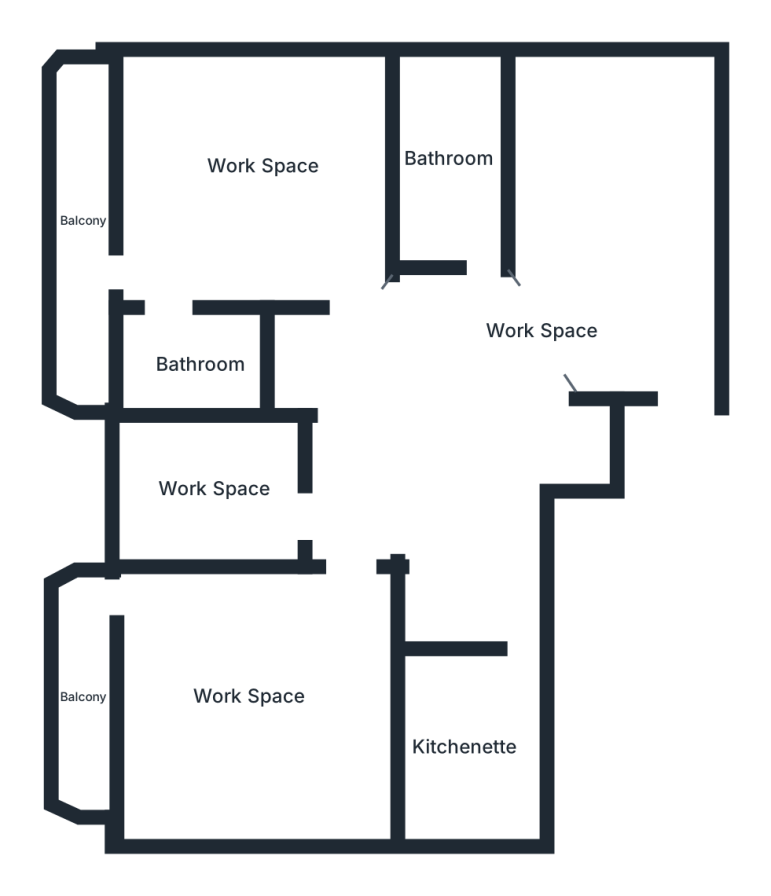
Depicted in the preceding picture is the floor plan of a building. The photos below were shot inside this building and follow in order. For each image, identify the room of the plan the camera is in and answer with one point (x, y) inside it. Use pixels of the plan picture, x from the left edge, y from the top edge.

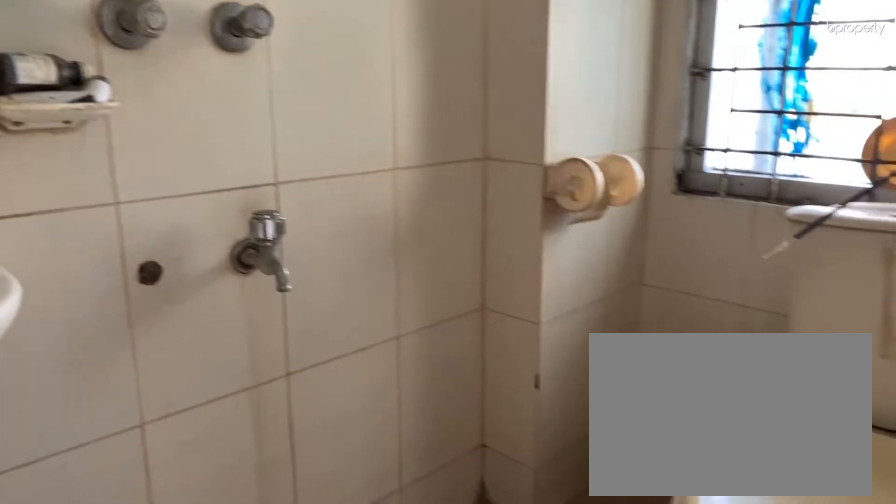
(201, 364)
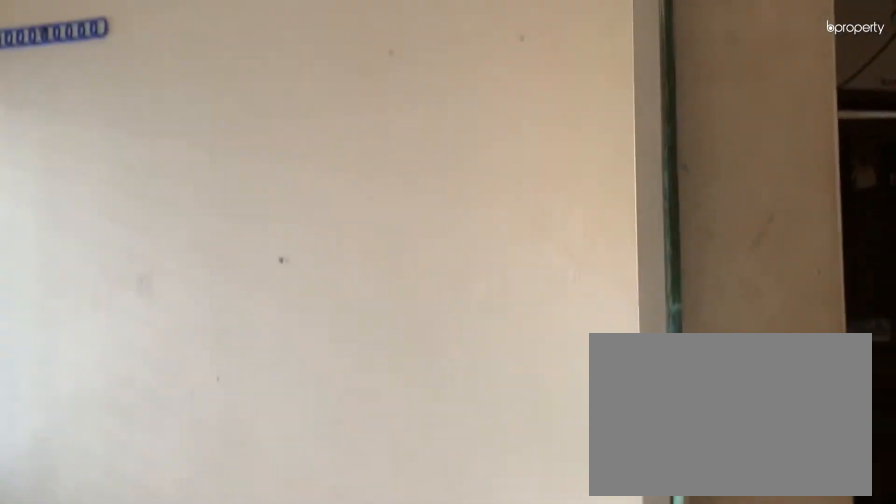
(213, 489)
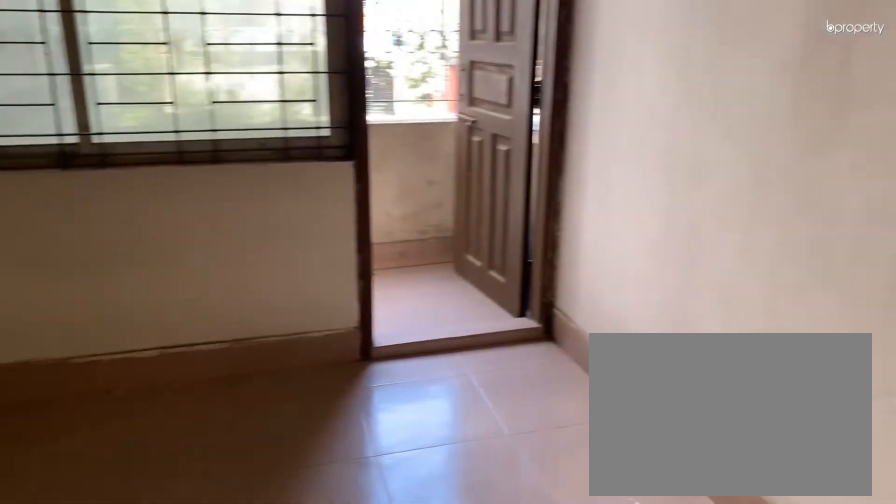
(249, 694)
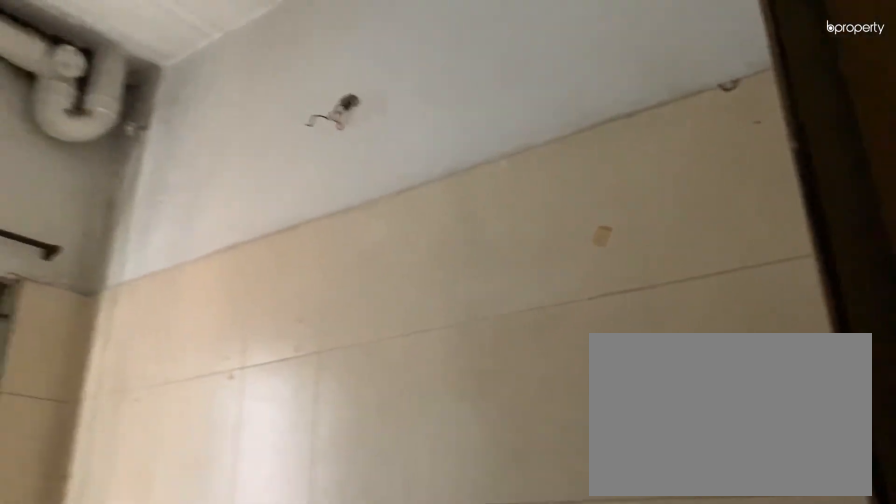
(466, 748)
